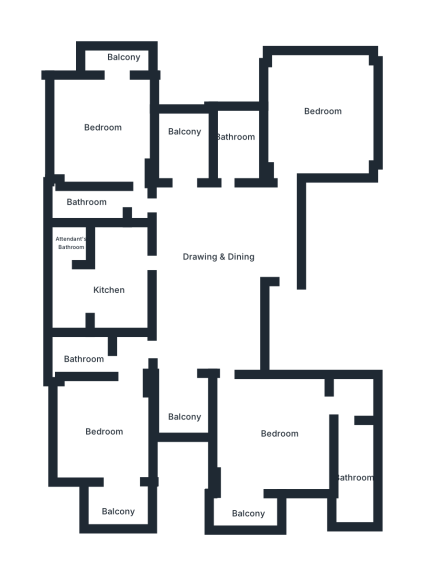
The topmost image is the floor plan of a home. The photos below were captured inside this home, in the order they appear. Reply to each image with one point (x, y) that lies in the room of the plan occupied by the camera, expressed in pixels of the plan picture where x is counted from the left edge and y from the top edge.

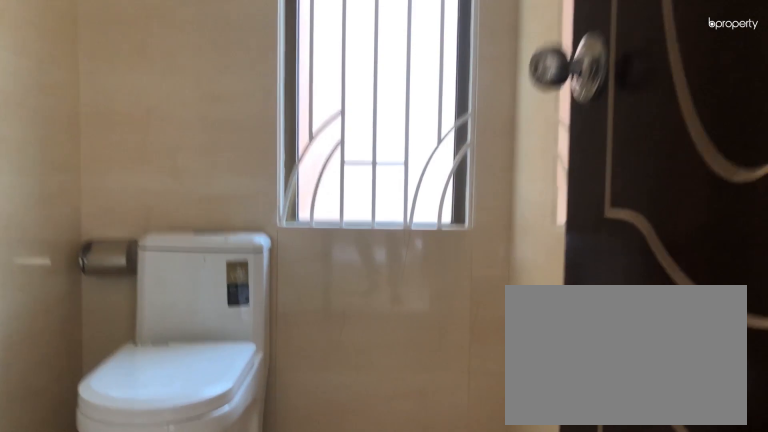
(98, 201)
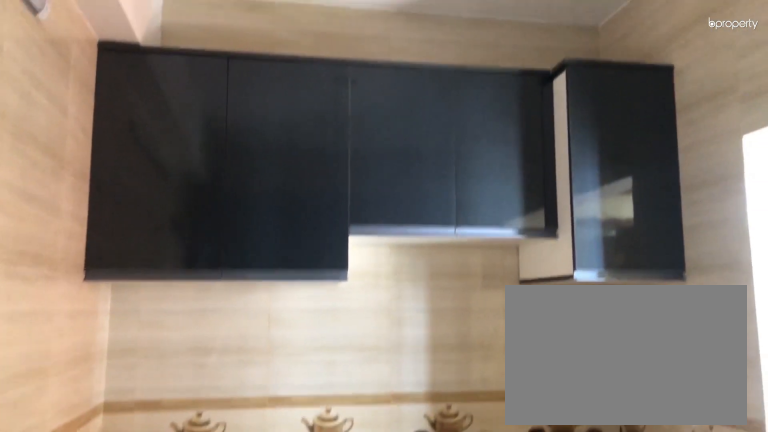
(116, 283)
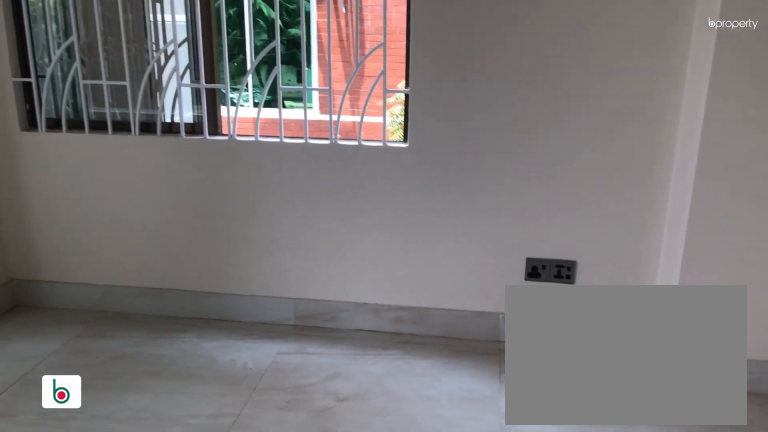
(109, 438)
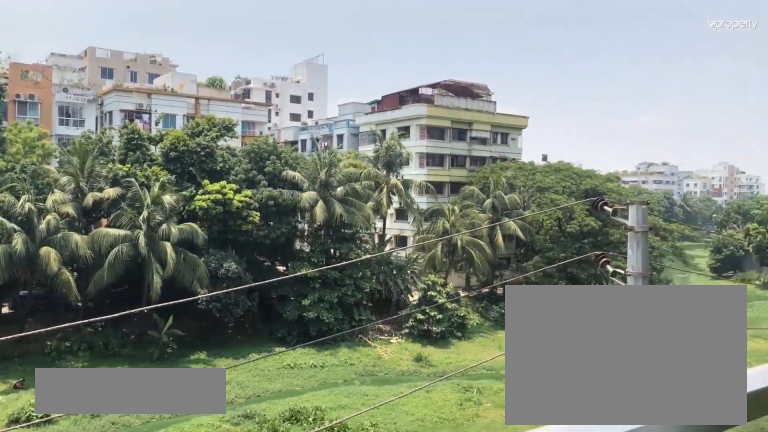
(119, 508)
